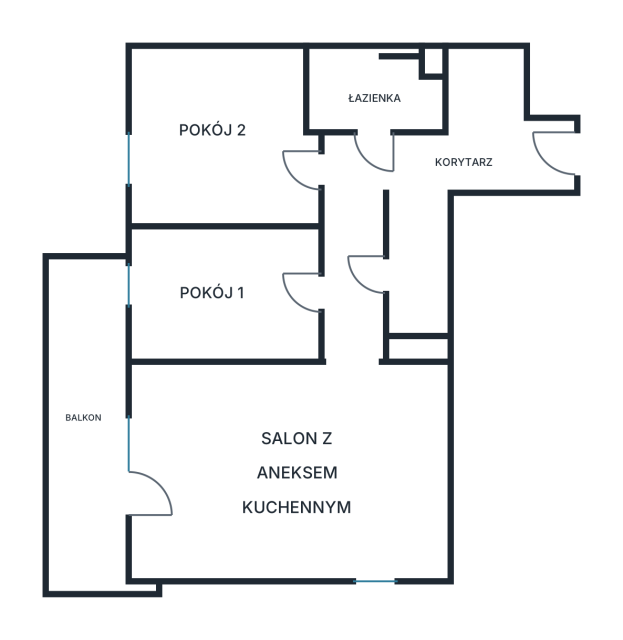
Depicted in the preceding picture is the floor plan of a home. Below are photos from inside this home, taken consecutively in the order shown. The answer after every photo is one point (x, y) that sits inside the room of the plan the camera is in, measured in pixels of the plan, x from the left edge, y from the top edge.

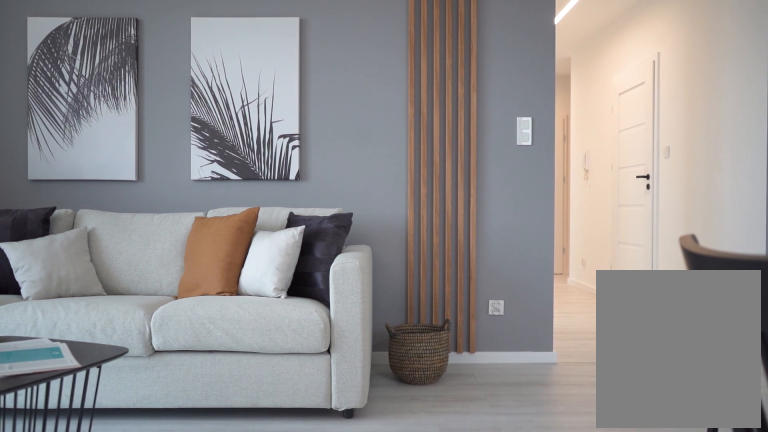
(290, 471)
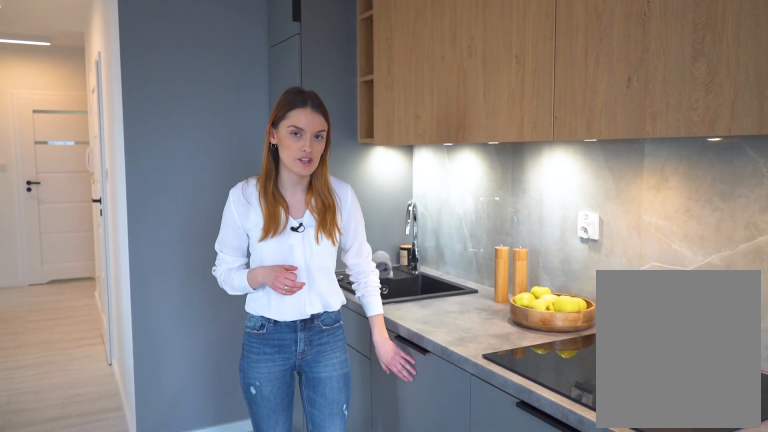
(287, 471)
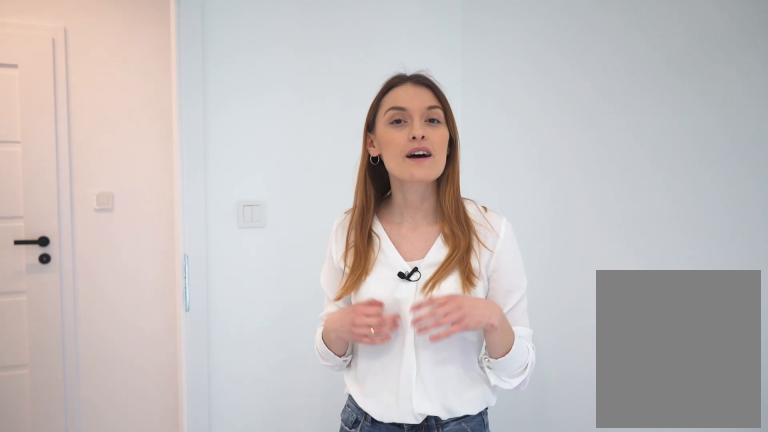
(221, 295)
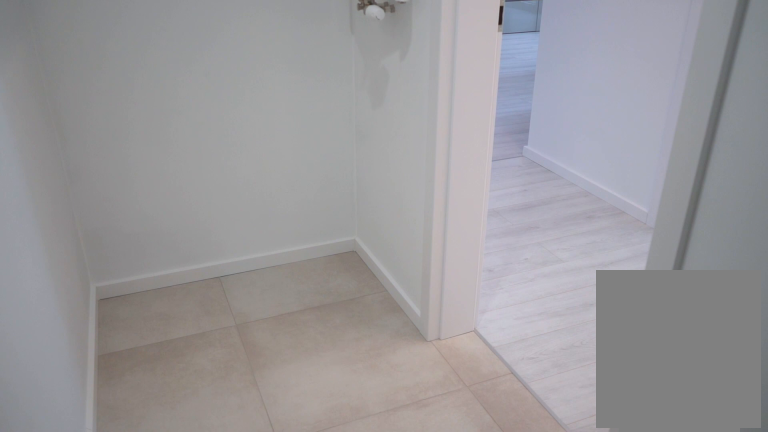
(416, 263)
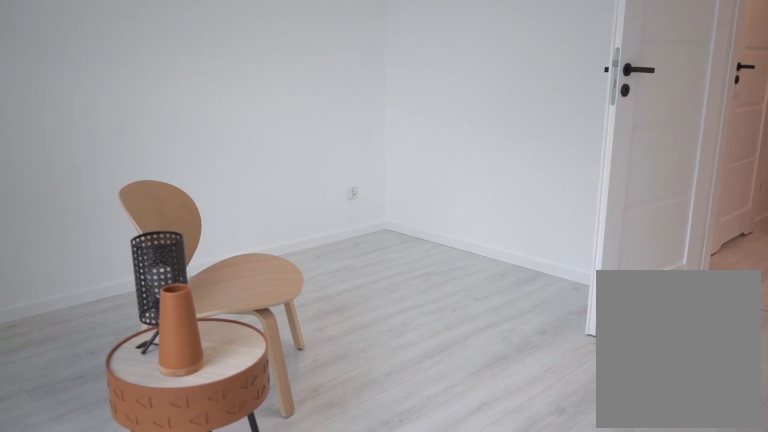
(219, 138)
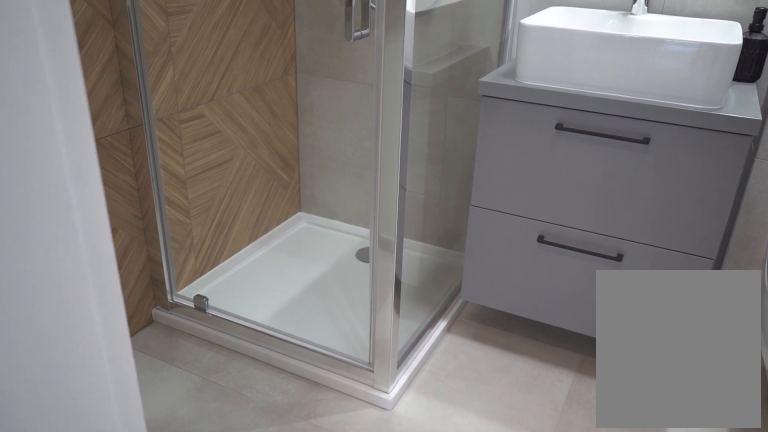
(371, 95)
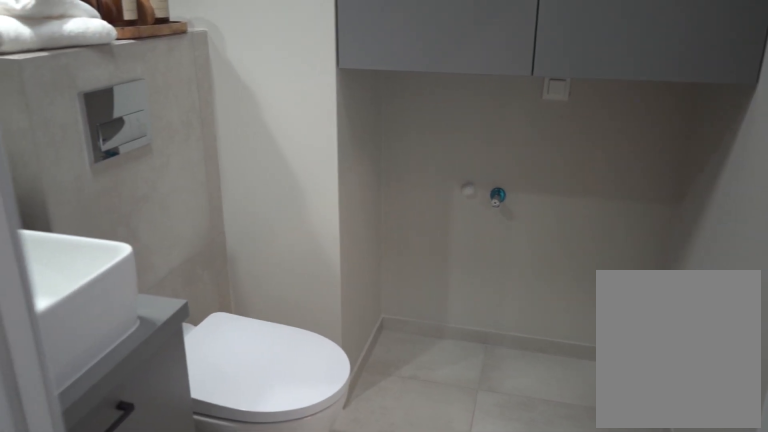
(371, 95)
